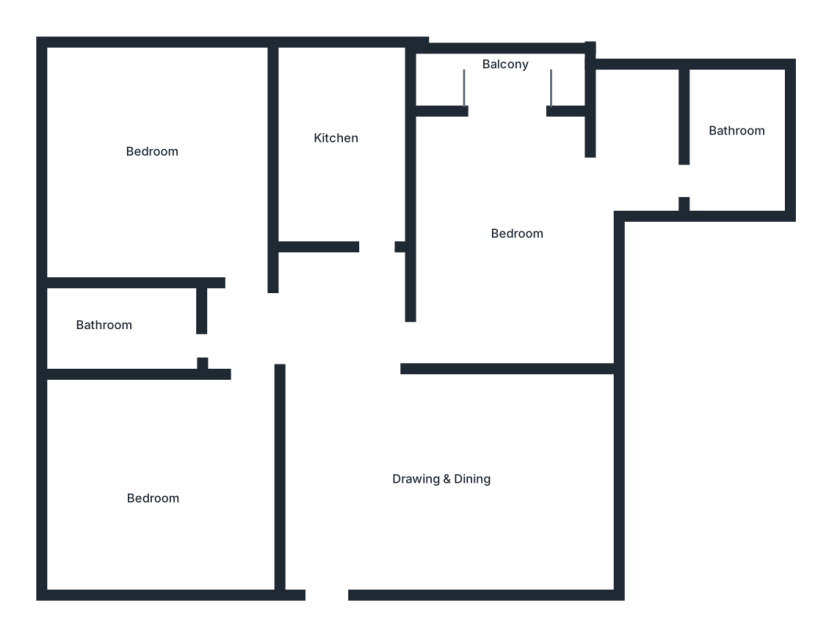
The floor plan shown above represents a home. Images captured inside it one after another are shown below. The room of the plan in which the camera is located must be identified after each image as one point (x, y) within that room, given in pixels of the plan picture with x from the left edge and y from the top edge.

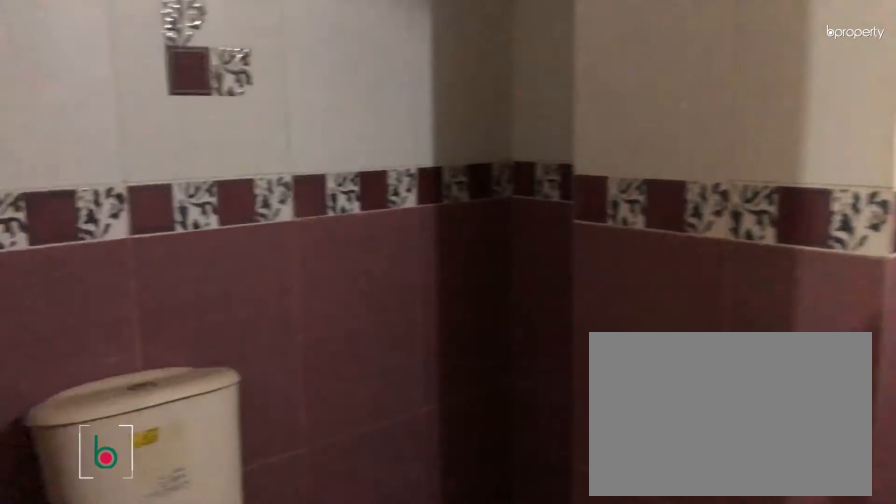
(732, 139)
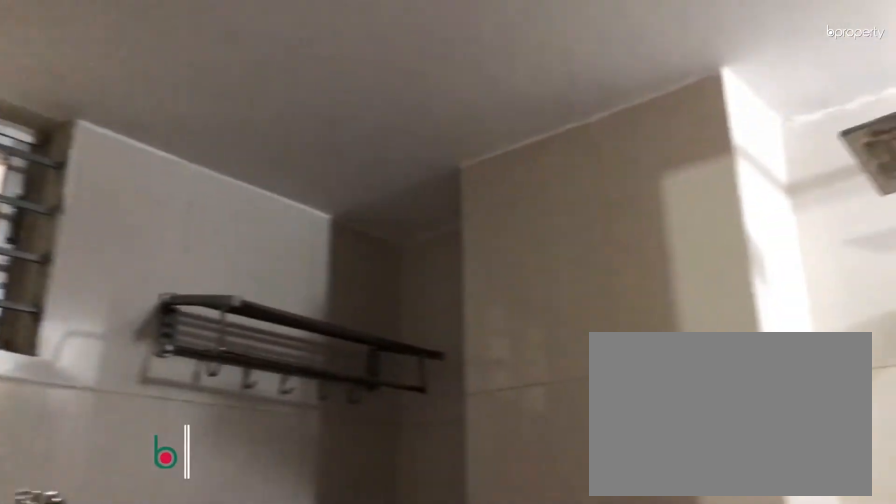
(732, 139)
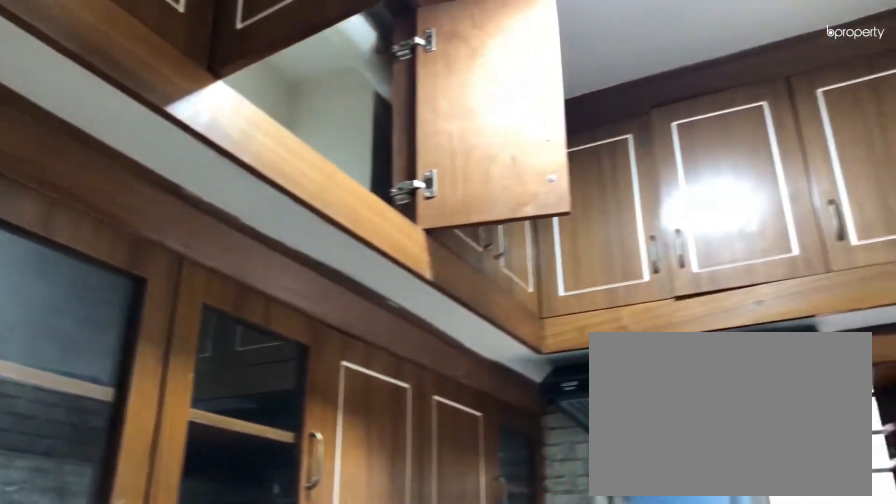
(338, 146)
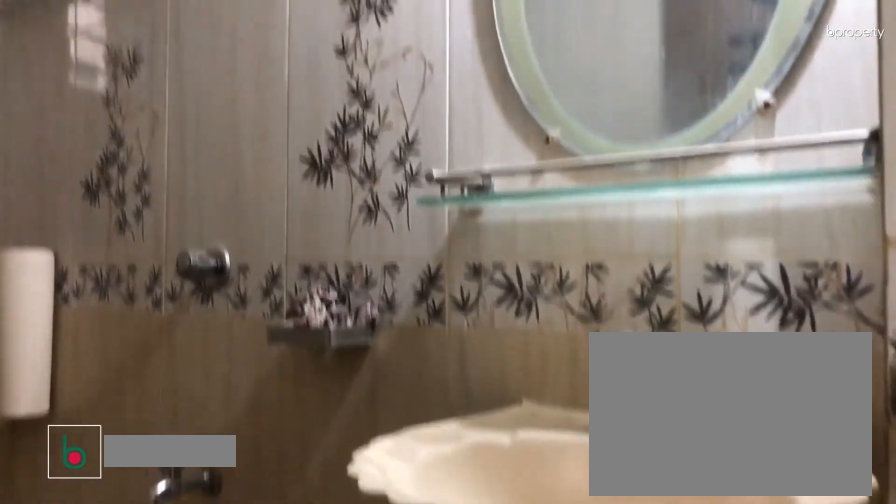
(125, 333)
